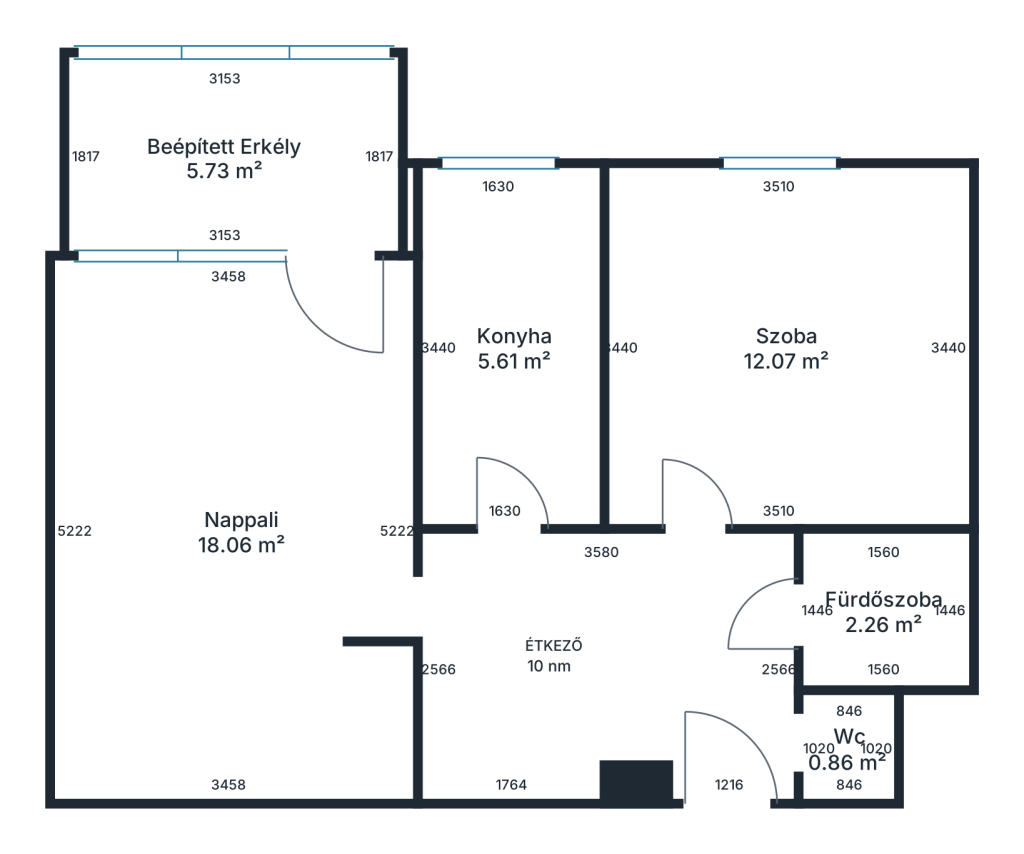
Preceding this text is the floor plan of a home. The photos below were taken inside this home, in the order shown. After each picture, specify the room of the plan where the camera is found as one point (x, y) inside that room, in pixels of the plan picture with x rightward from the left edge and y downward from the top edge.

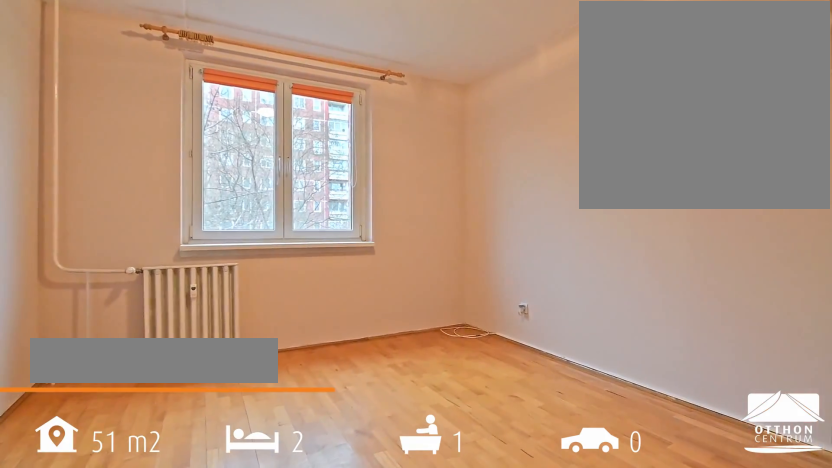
(788, 433)
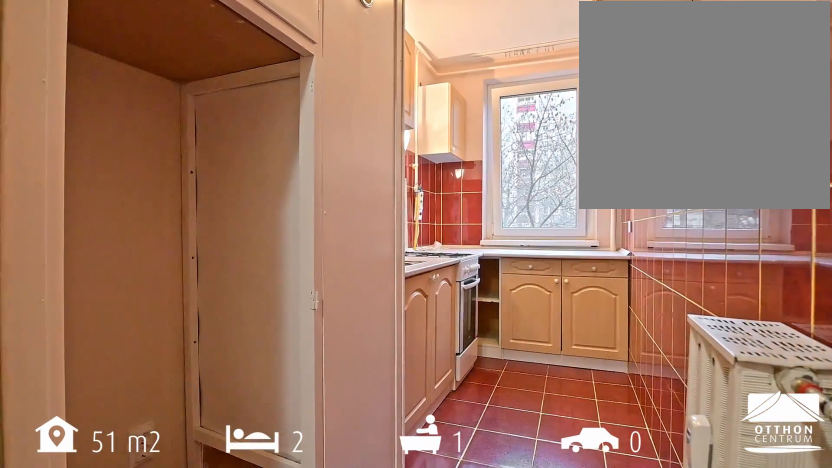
(515, 277)
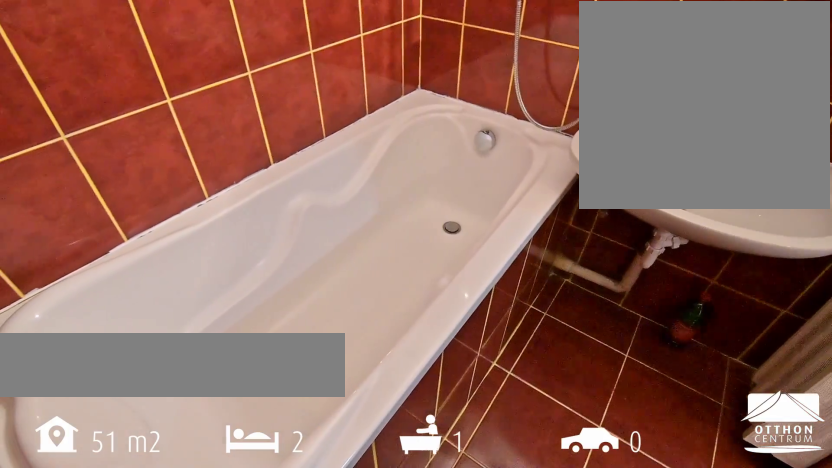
(912, 638)
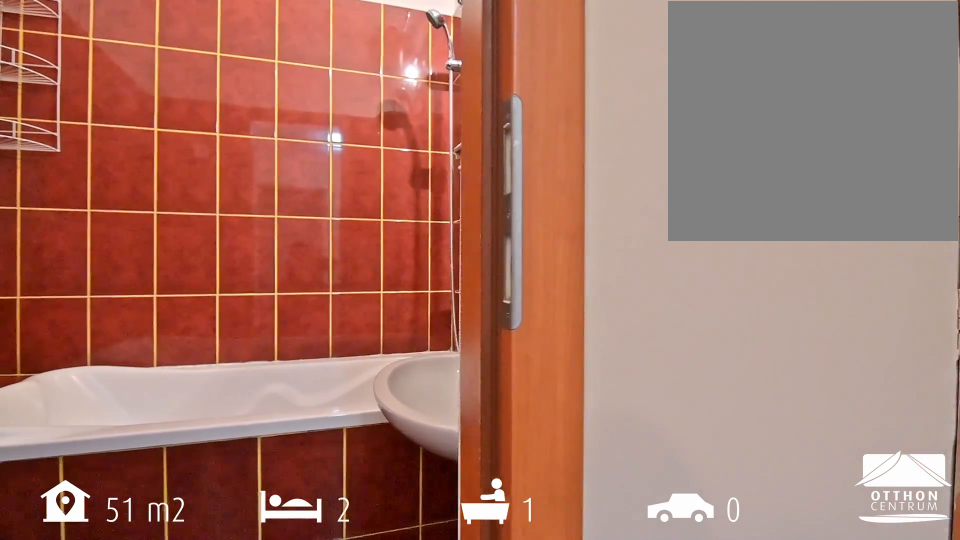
(912, 638)
